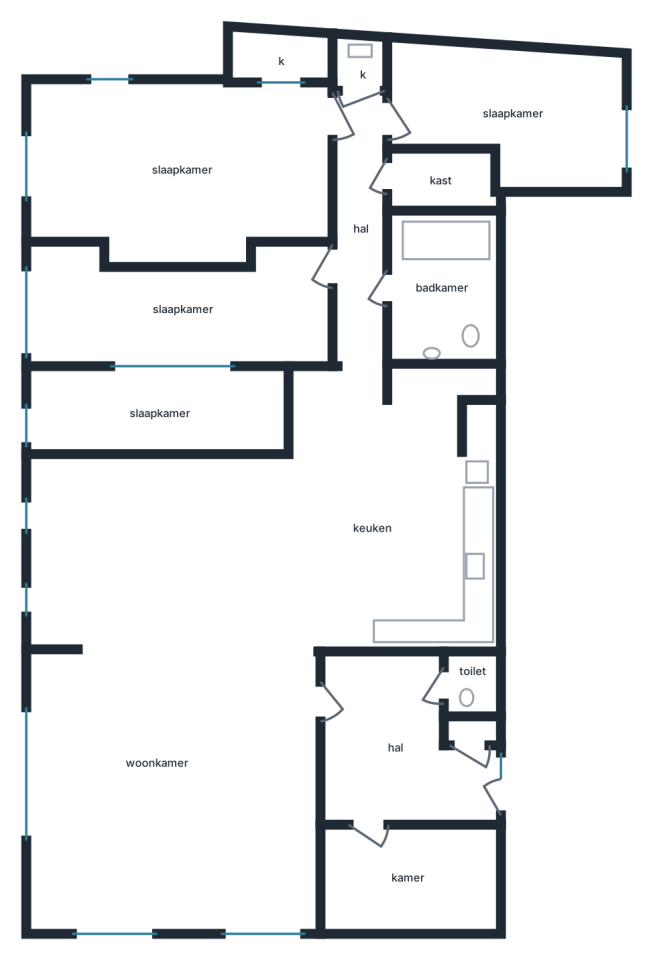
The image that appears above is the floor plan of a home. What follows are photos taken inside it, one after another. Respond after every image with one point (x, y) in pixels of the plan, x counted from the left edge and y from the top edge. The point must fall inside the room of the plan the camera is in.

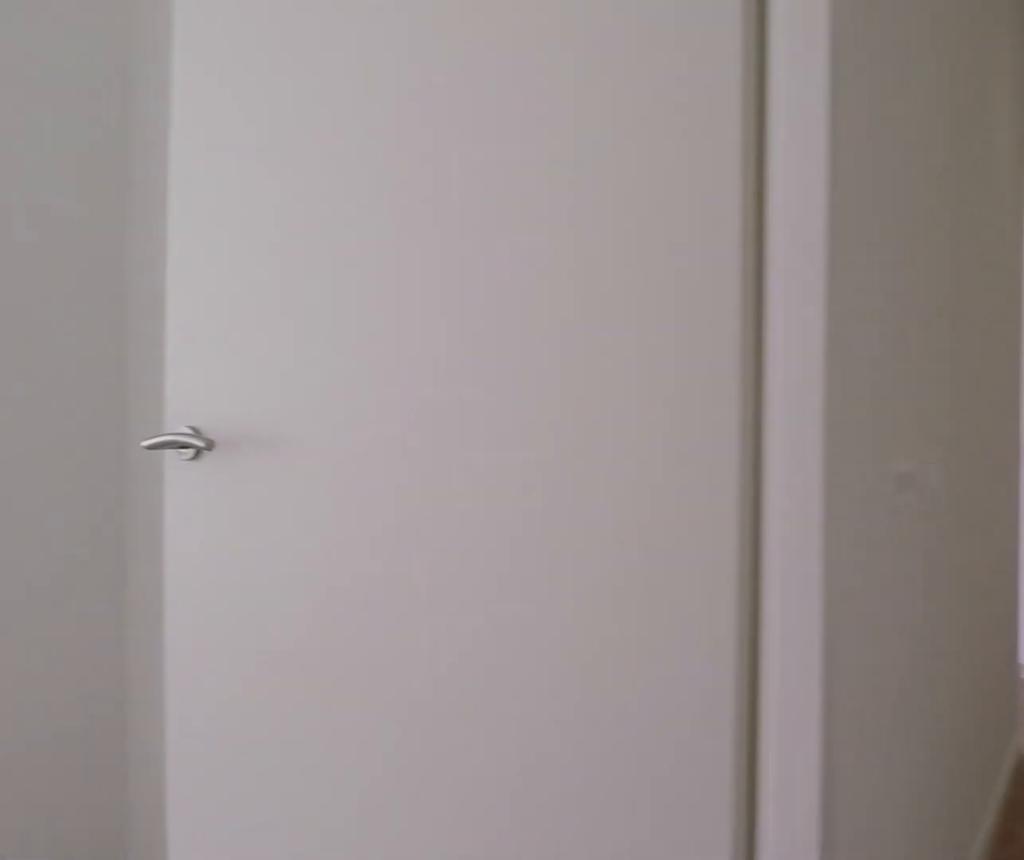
(360, 225)
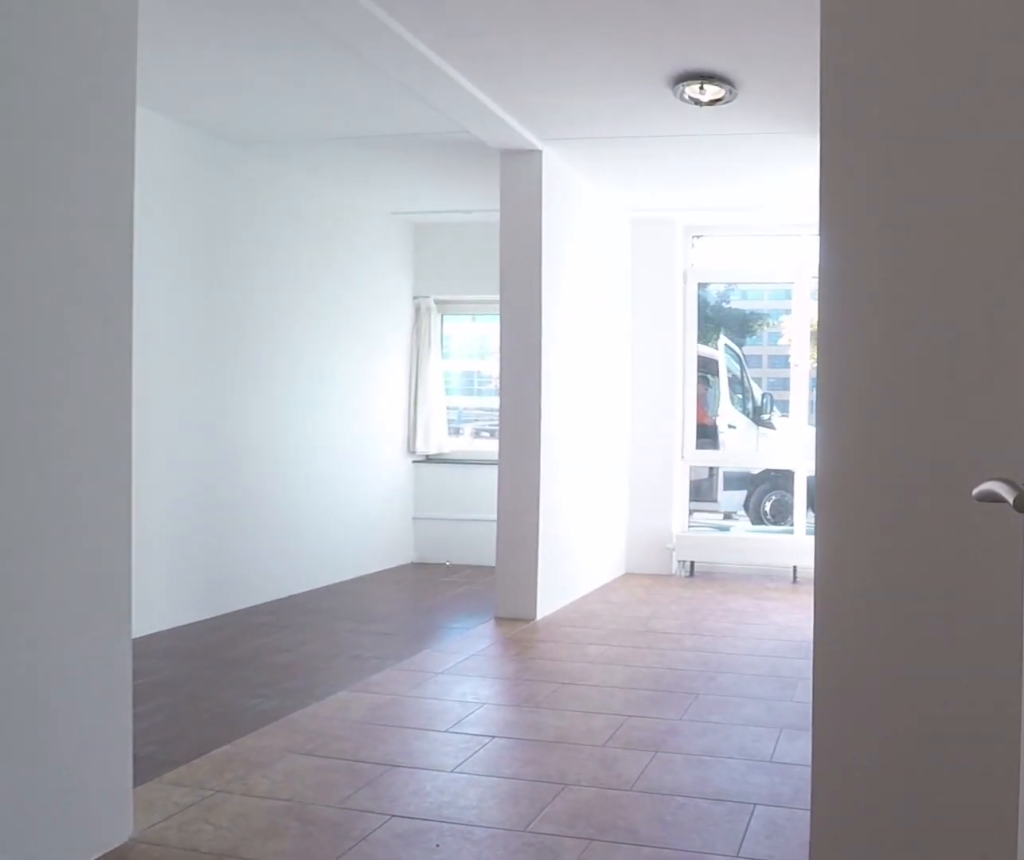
(183, 308)
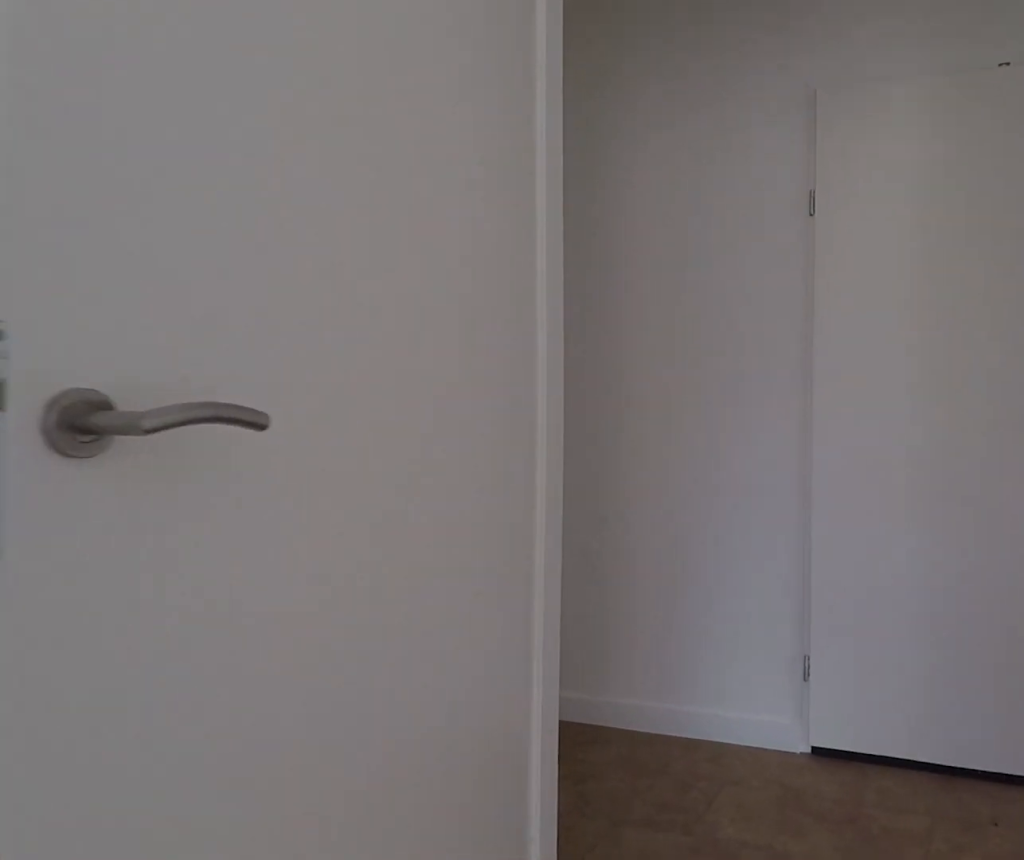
(183, 308)
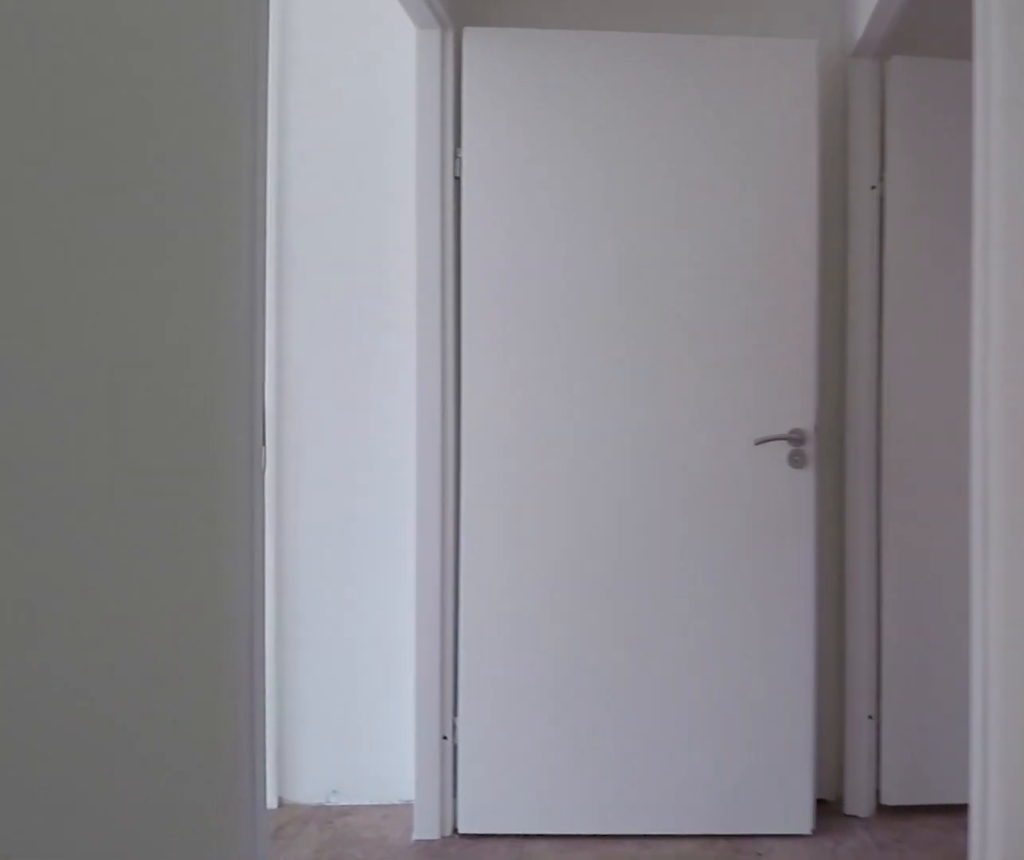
(360, 225)
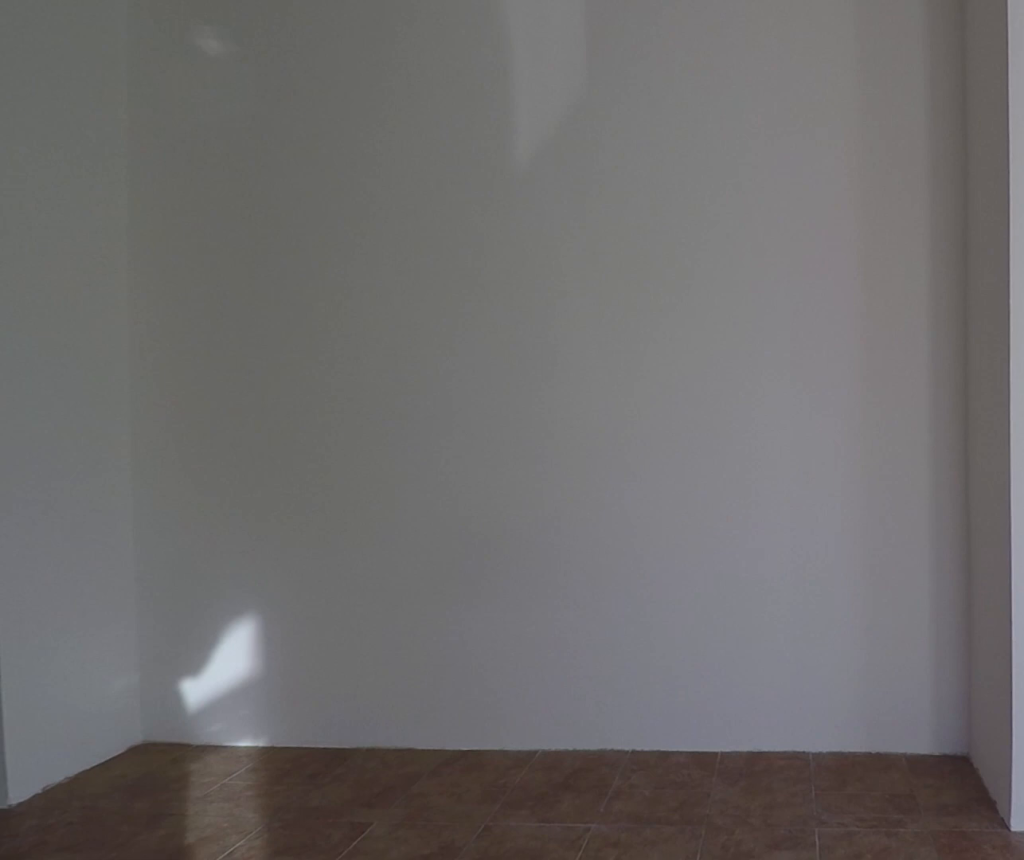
(182, 169)
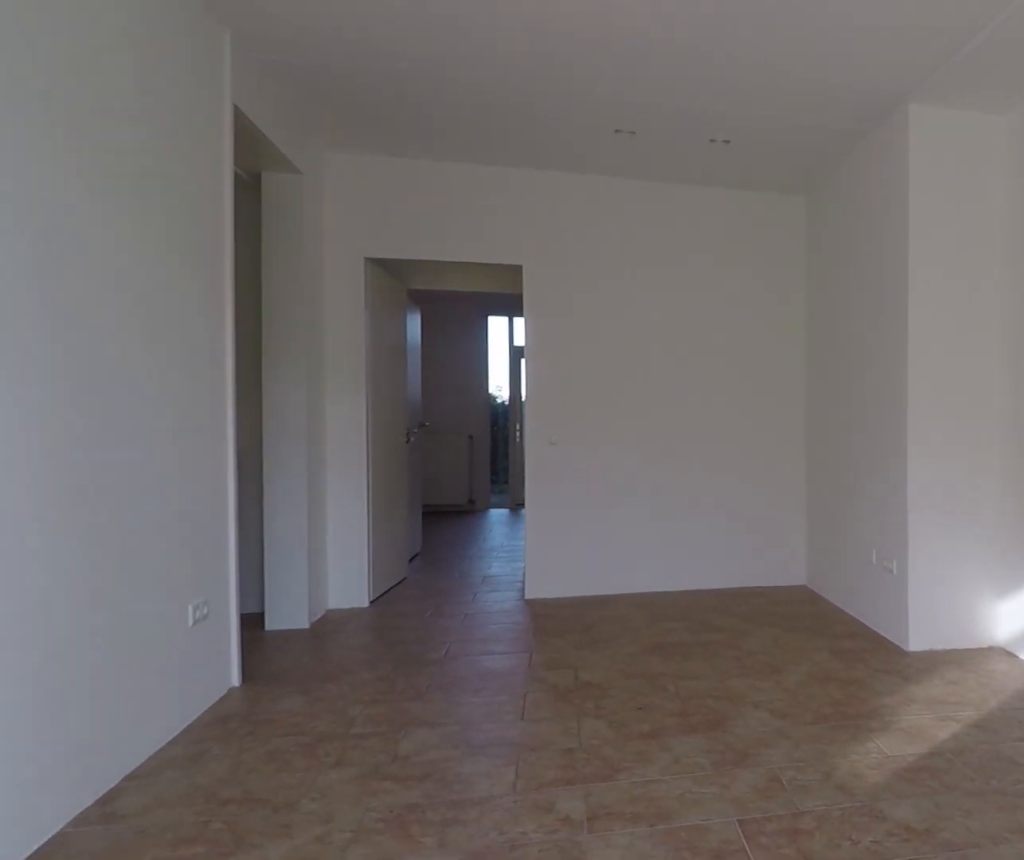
(182, 169)
